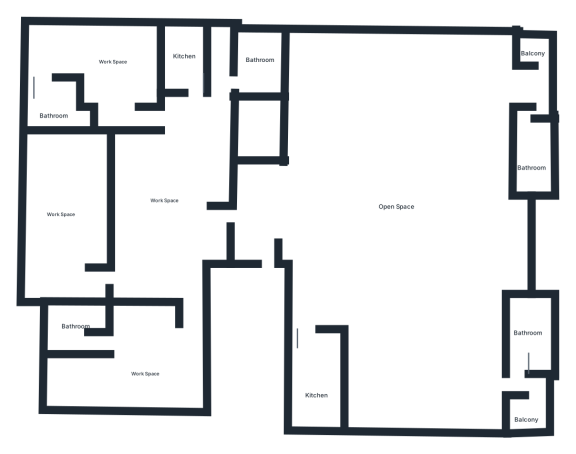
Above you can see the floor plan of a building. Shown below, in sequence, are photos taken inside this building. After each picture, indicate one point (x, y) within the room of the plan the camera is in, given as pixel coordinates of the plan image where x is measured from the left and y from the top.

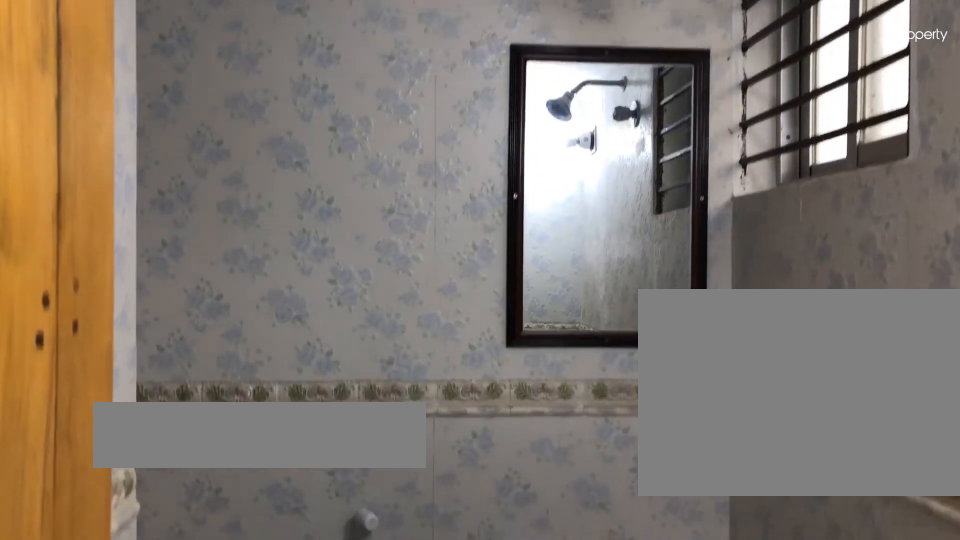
(60, 109)
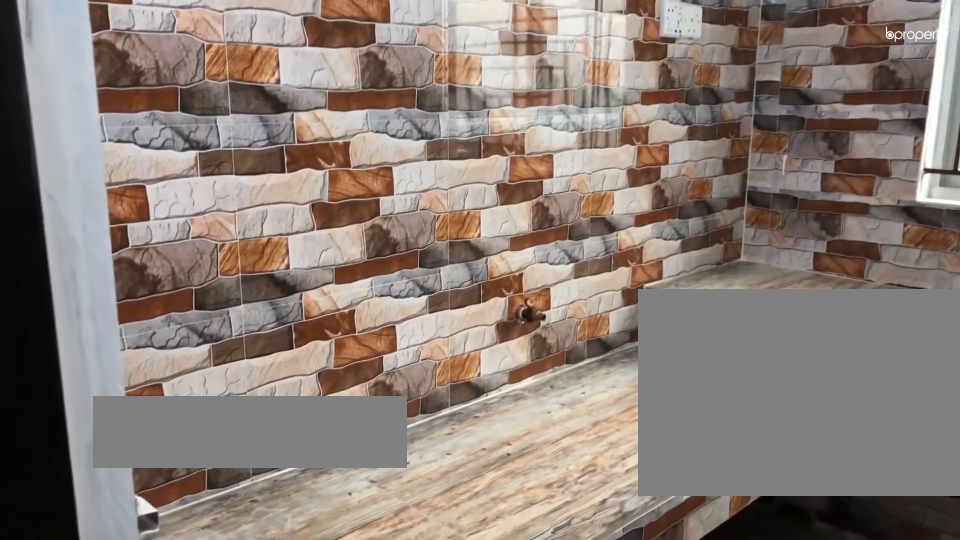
(186, 59)
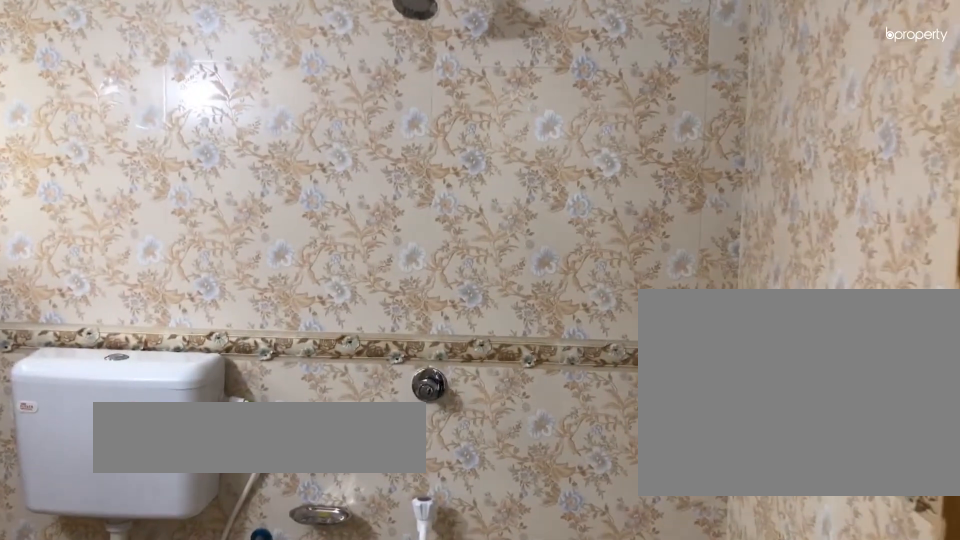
(259, 65)
